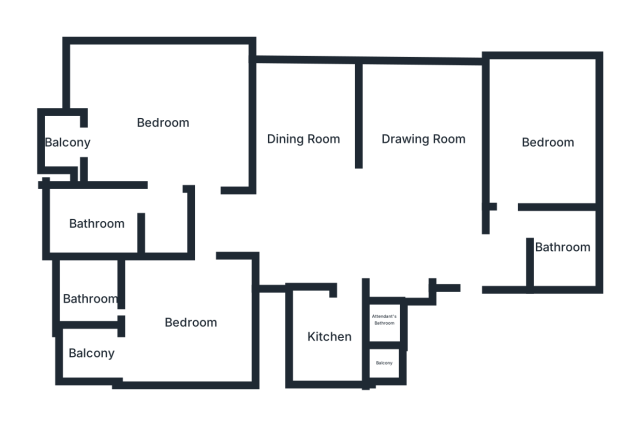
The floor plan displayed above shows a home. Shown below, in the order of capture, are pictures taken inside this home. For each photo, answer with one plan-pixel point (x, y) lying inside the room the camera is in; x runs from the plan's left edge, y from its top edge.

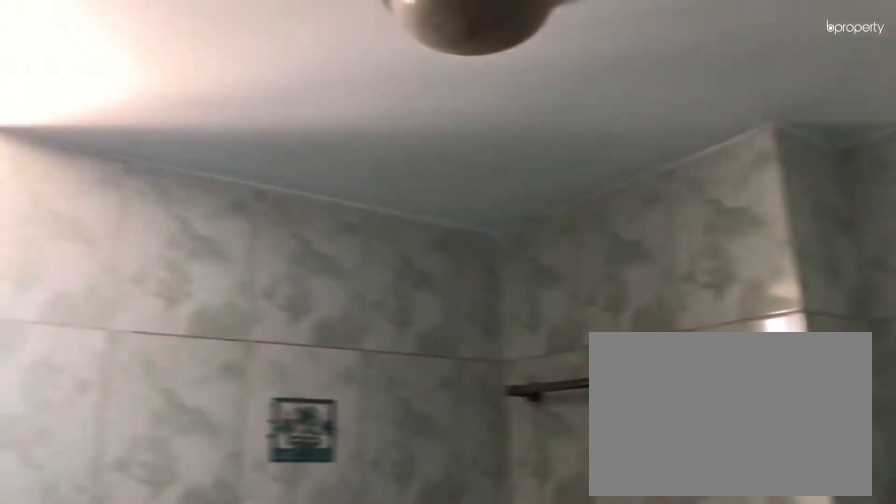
(91, 296)
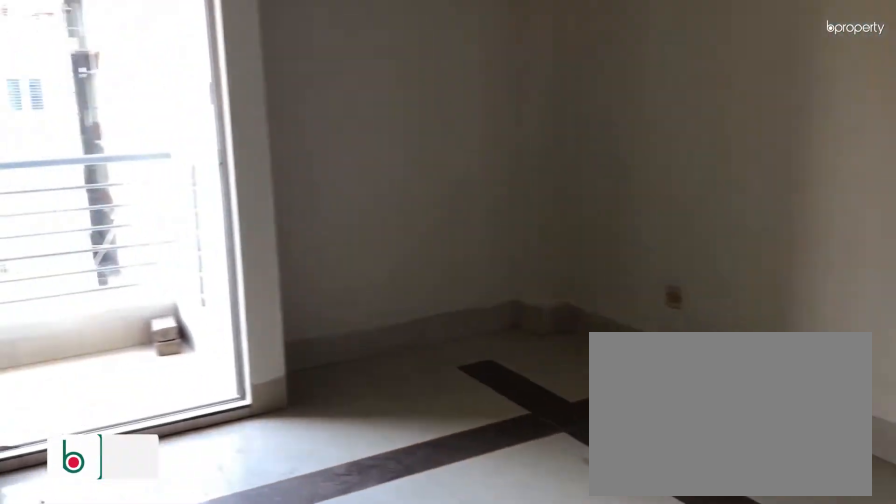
(163, 119)
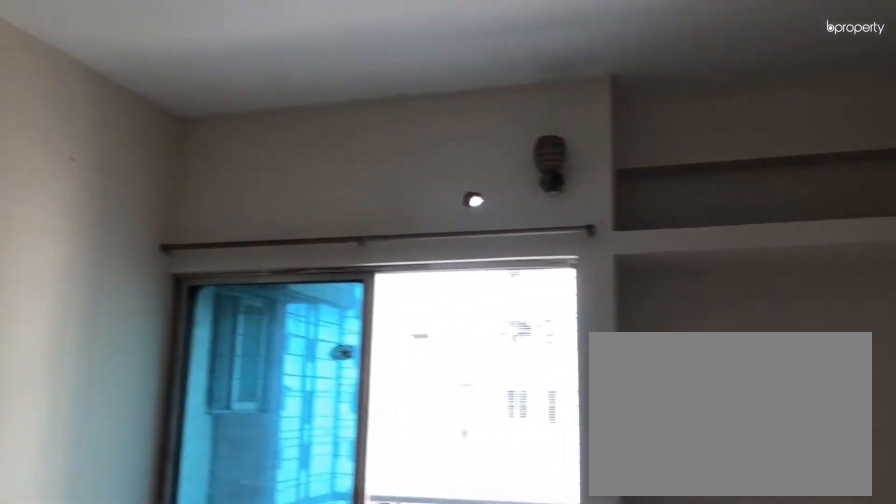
(163, 119)
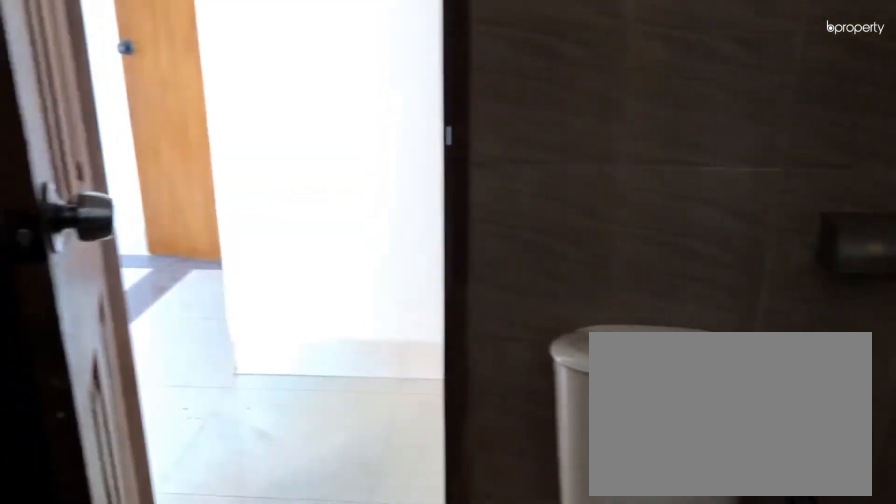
(97, 221)
